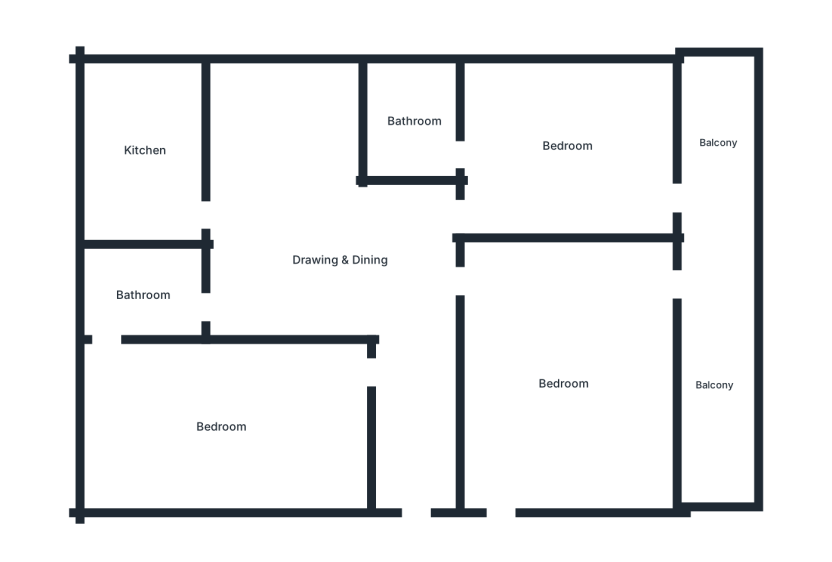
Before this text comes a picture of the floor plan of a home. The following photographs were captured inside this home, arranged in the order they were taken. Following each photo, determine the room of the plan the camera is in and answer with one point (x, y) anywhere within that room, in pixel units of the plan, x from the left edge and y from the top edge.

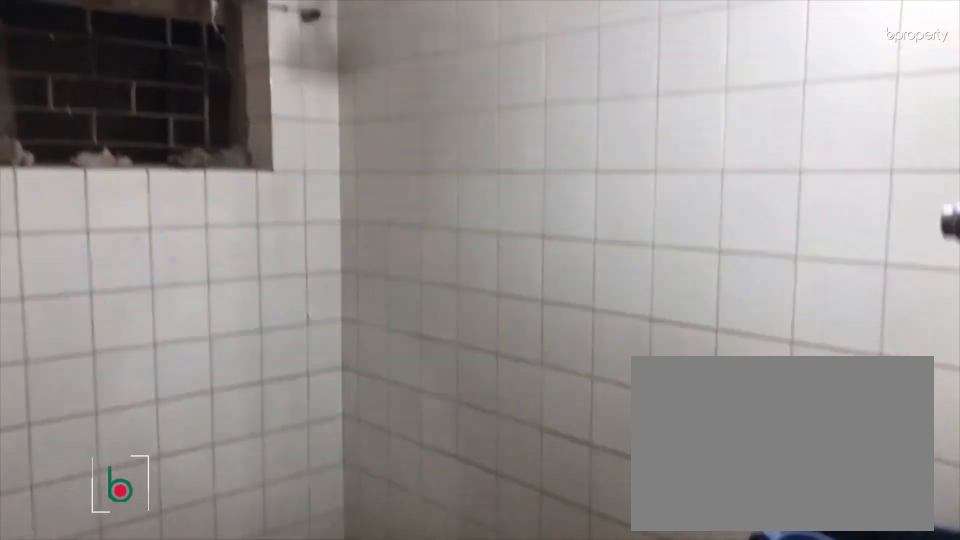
(143, 296)
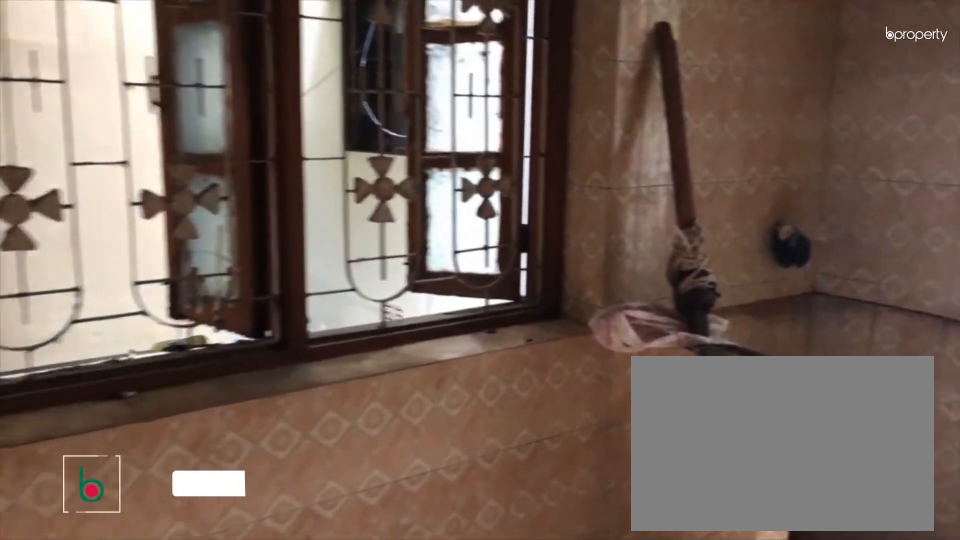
(146, 149)
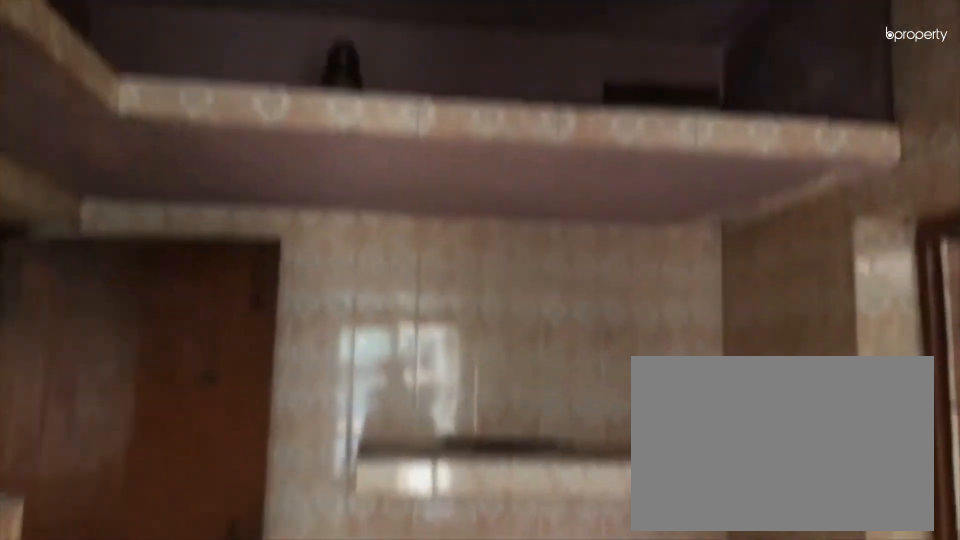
(146, 149)
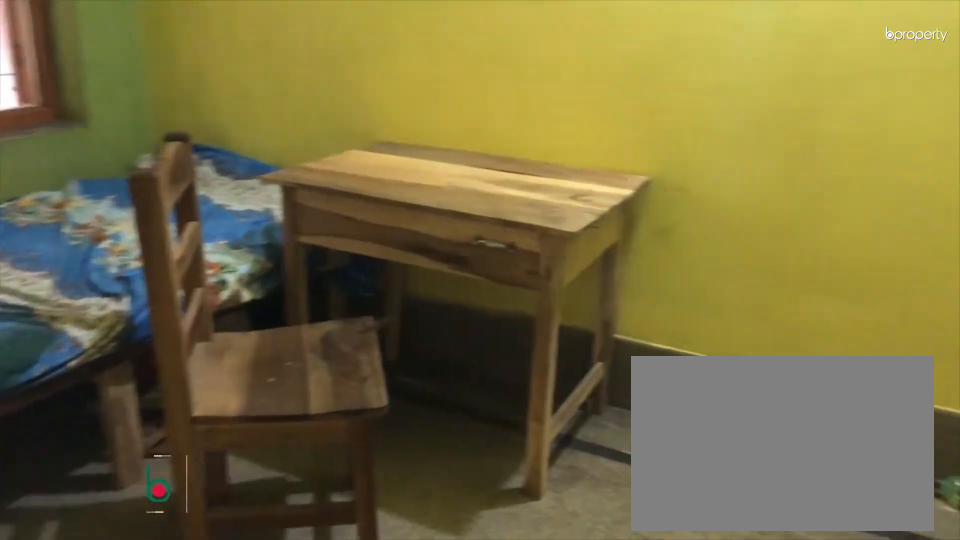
(566, 382)
